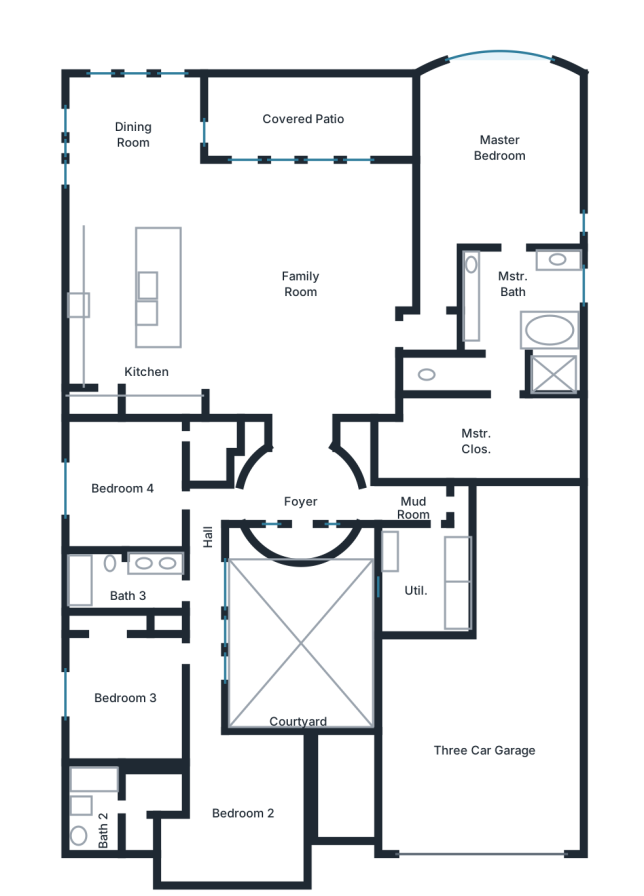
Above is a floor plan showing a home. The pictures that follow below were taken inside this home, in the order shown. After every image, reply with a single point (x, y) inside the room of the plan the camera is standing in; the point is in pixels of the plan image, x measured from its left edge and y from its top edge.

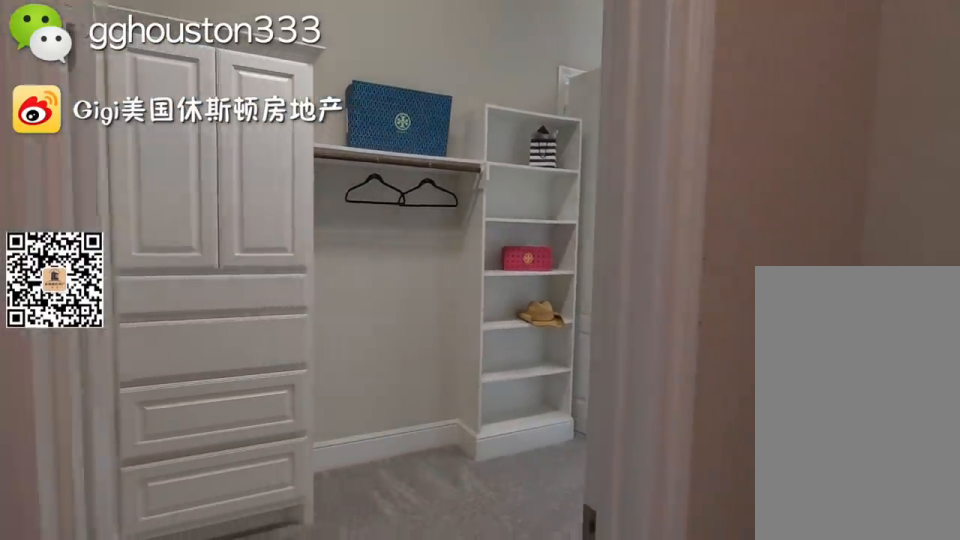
(477, 441)
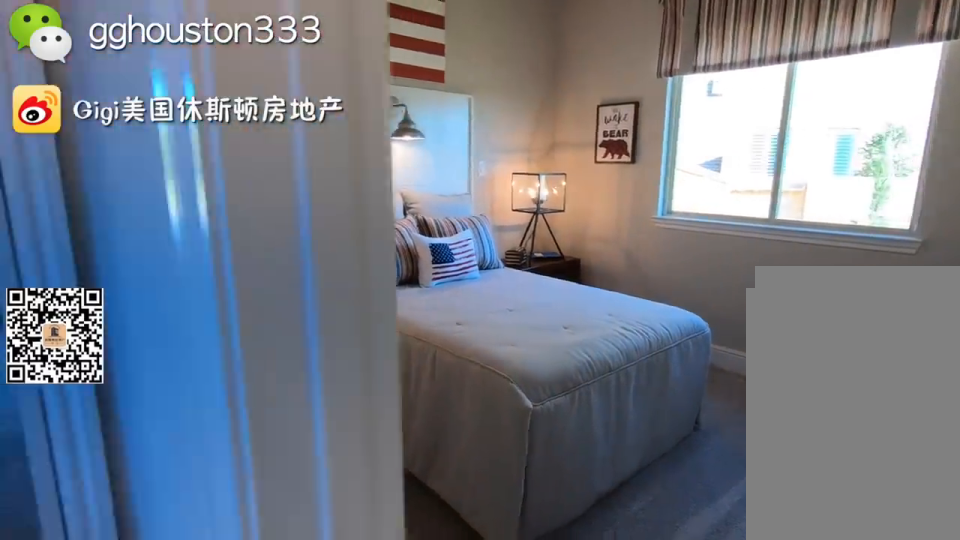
(121, 696)
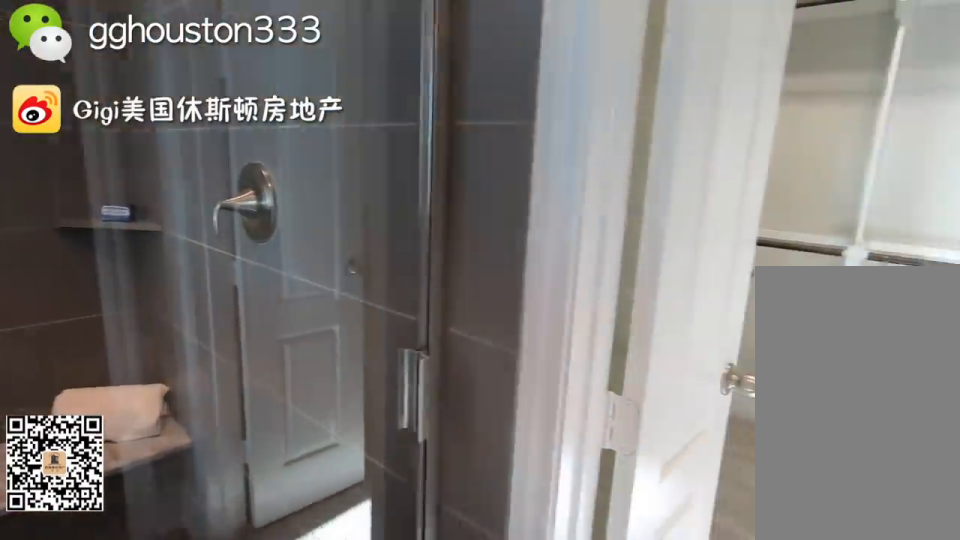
(512, 301)
